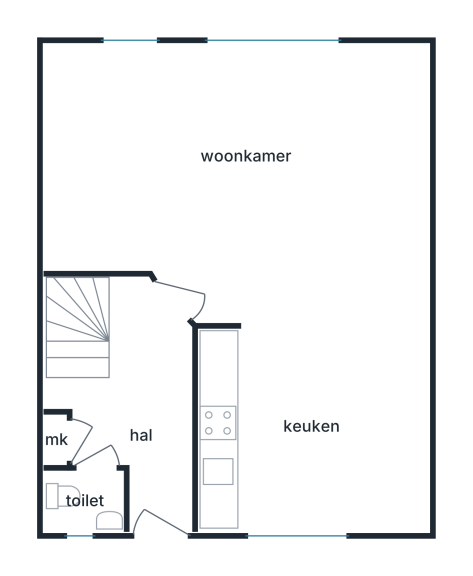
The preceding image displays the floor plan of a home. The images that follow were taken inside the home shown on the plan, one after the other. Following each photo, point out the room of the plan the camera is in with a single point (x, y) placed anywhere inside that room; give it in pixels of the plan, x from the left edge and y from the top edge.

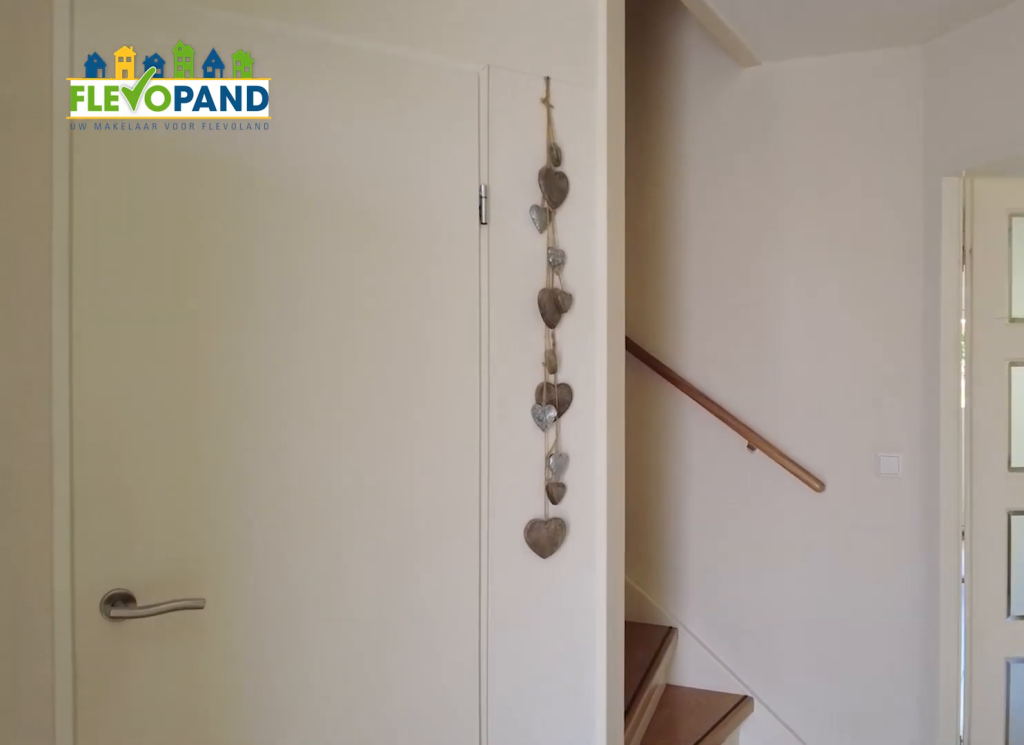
(140, 407)
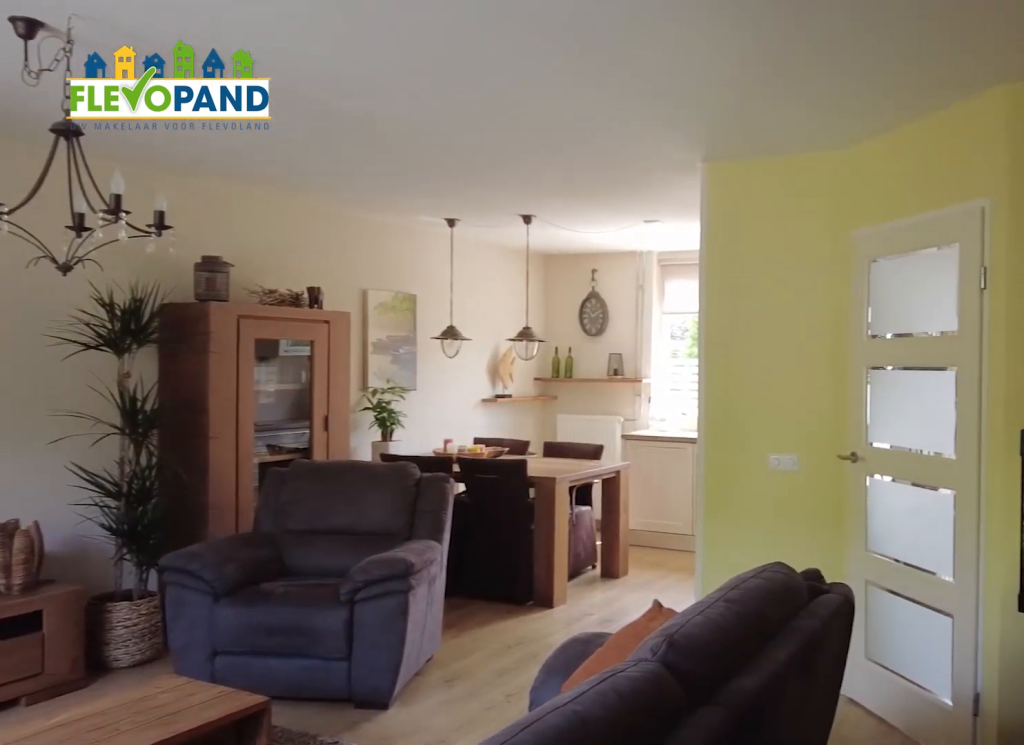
(157, 107)
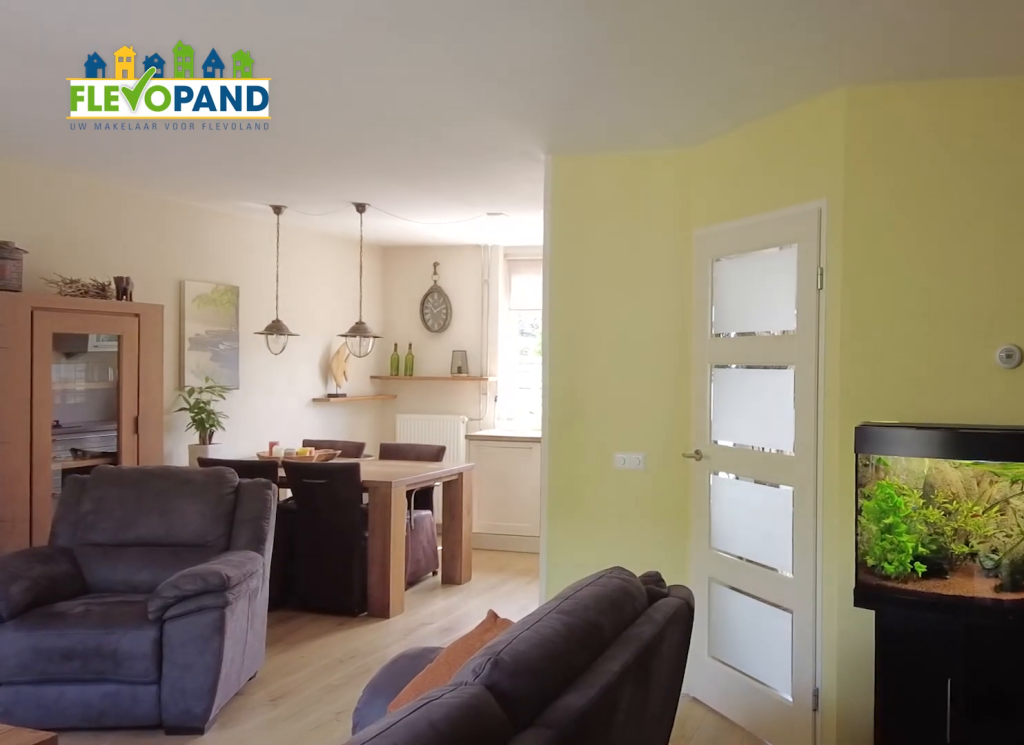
(157, 107)
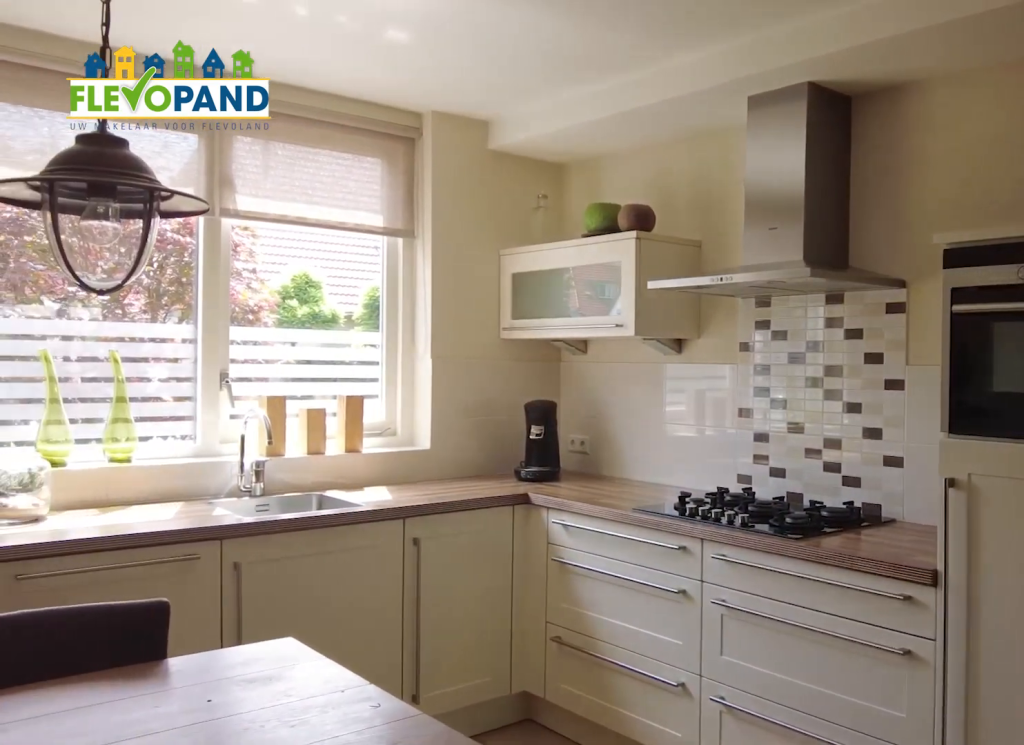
(312, 429)
